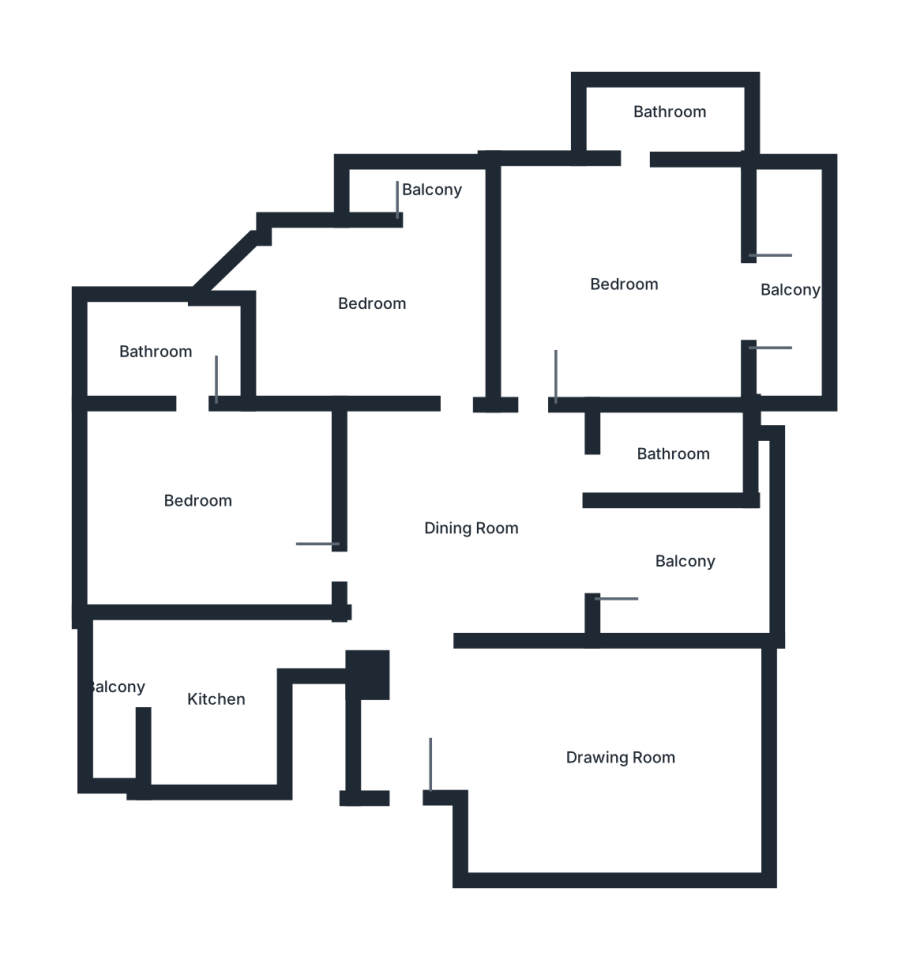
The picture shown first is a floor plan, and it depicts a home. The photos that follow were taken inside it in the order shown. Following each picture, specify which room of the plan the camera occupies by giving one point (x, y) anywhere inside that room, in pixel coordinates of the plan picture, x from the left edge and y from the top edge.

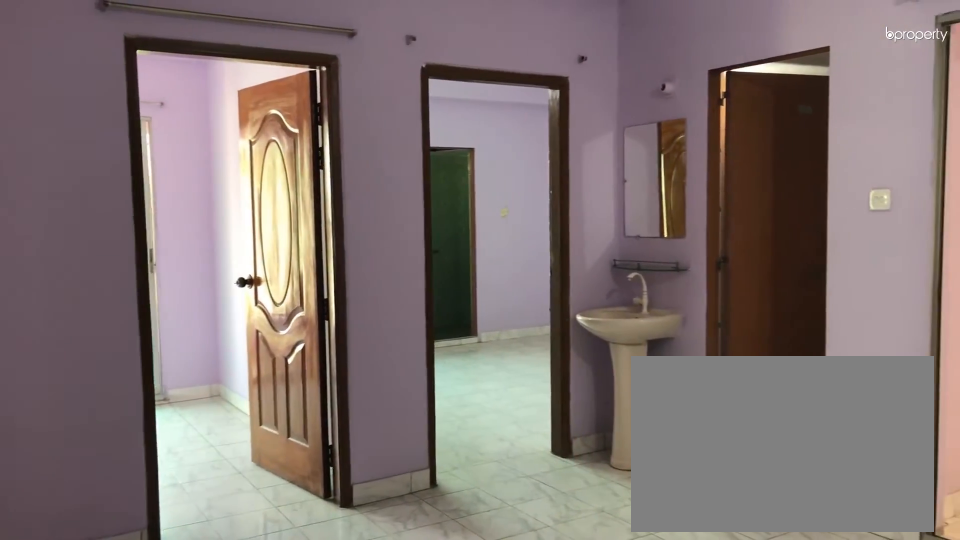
(474, 531)
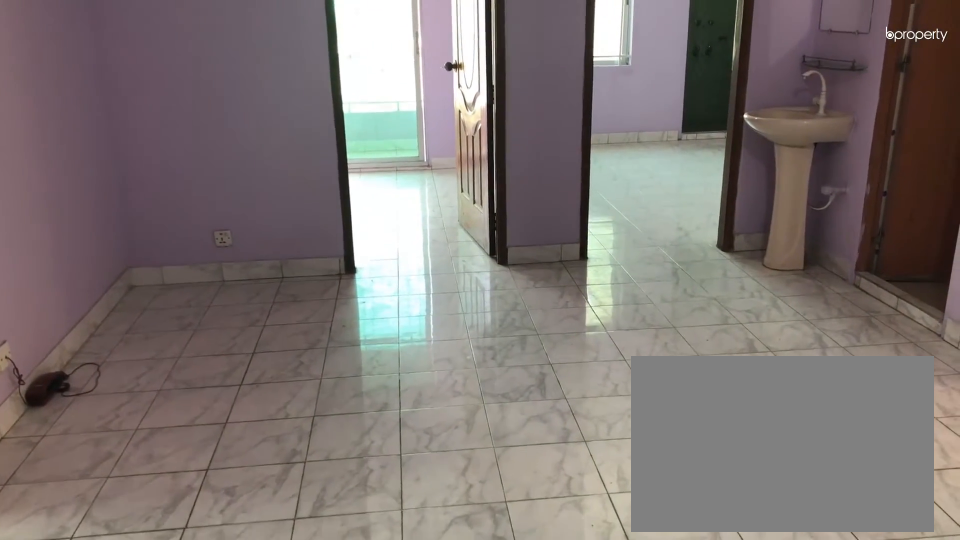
(473, 532)
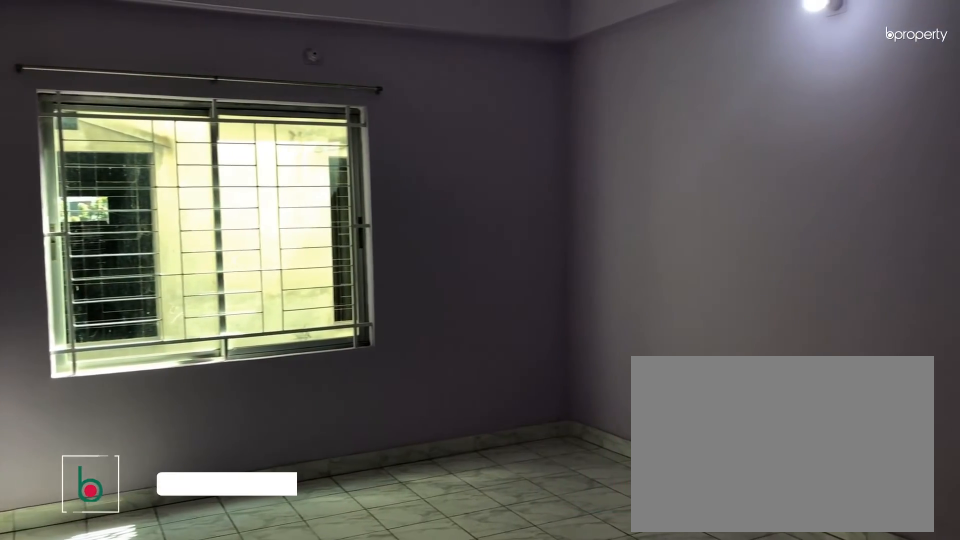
(618, 764)
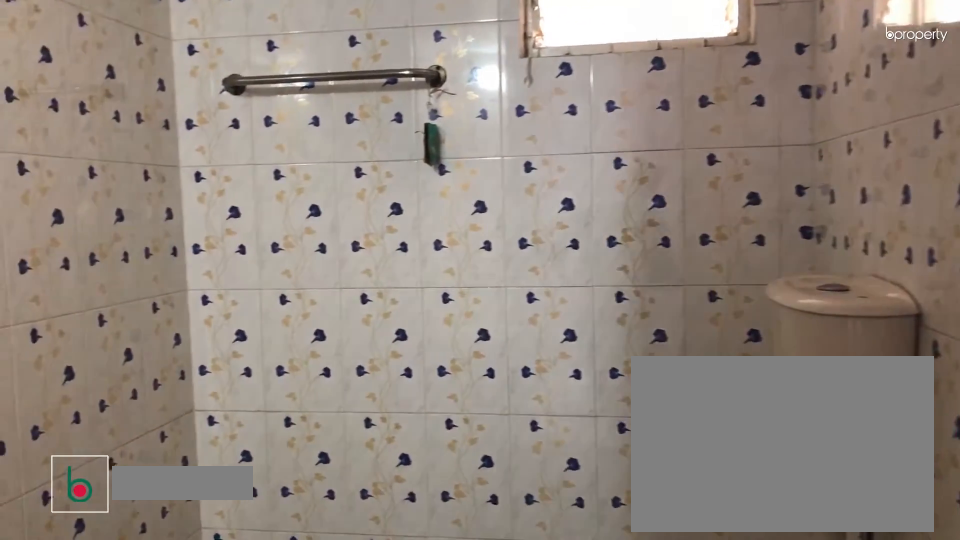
(668, 456)
